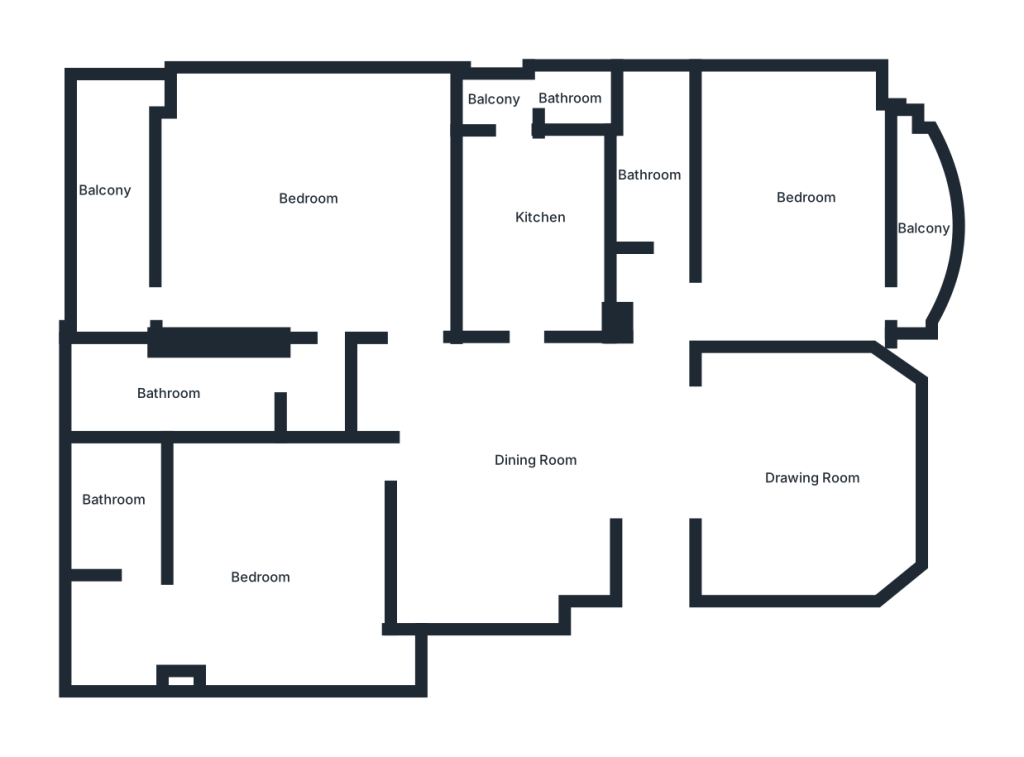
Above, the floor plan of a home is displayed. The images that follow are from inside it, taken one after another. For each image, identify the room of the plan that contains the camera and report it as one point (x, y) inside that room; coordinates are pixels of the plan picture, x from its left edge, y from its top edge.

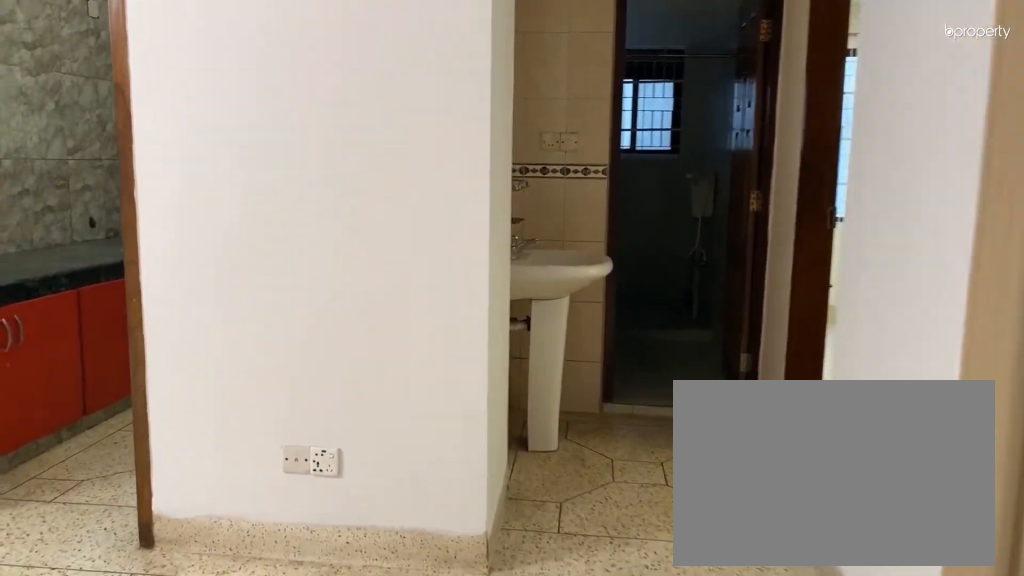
(654, 502)
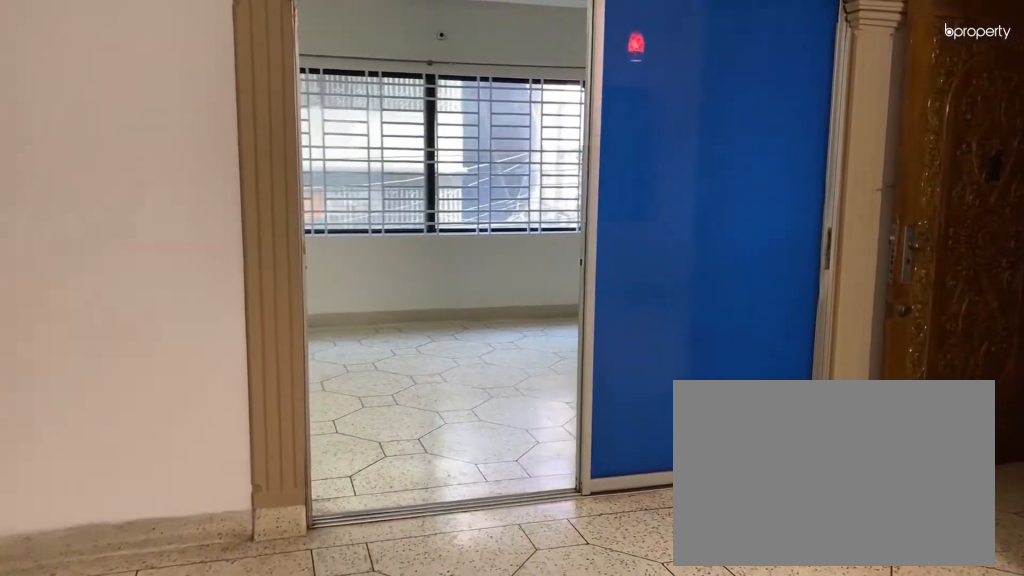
(507, 468)
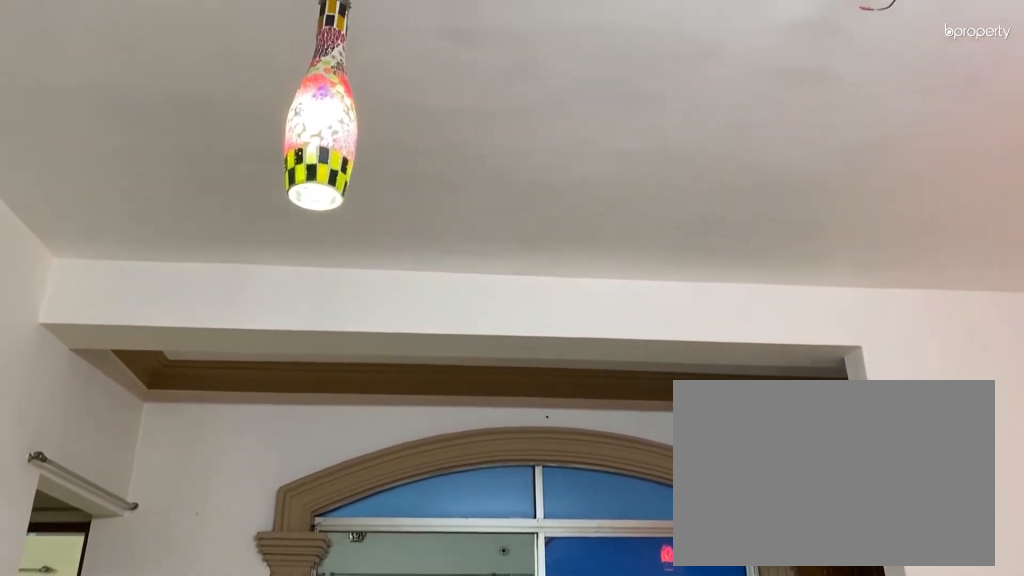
(507, 468)
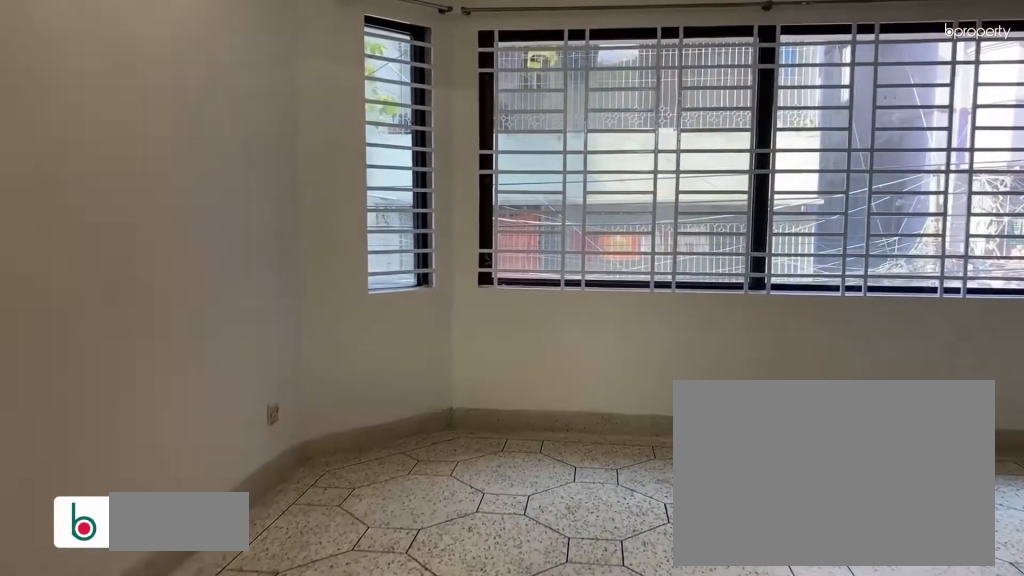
(721, 475)
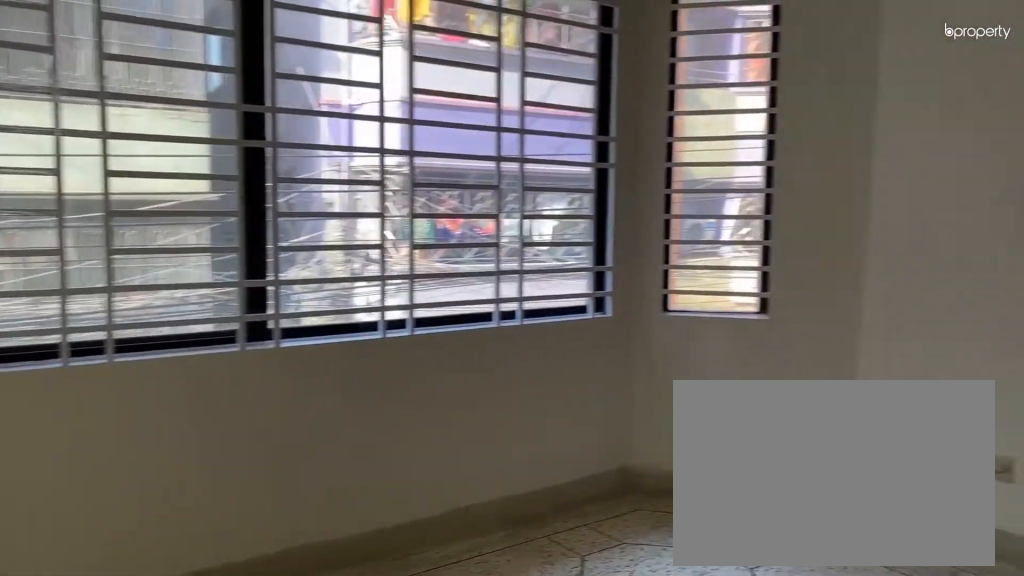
(816, 474)
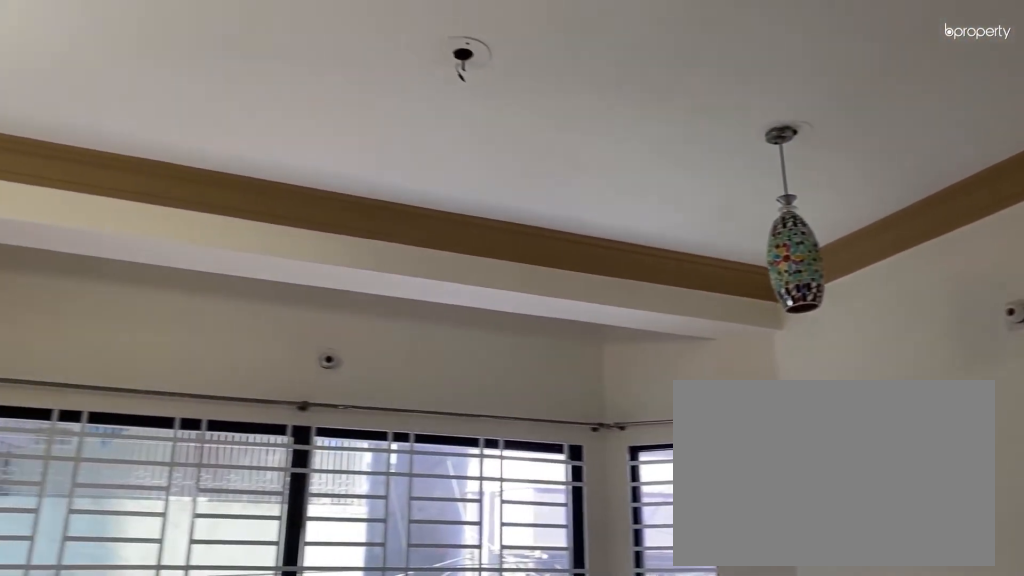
(816, 474)
